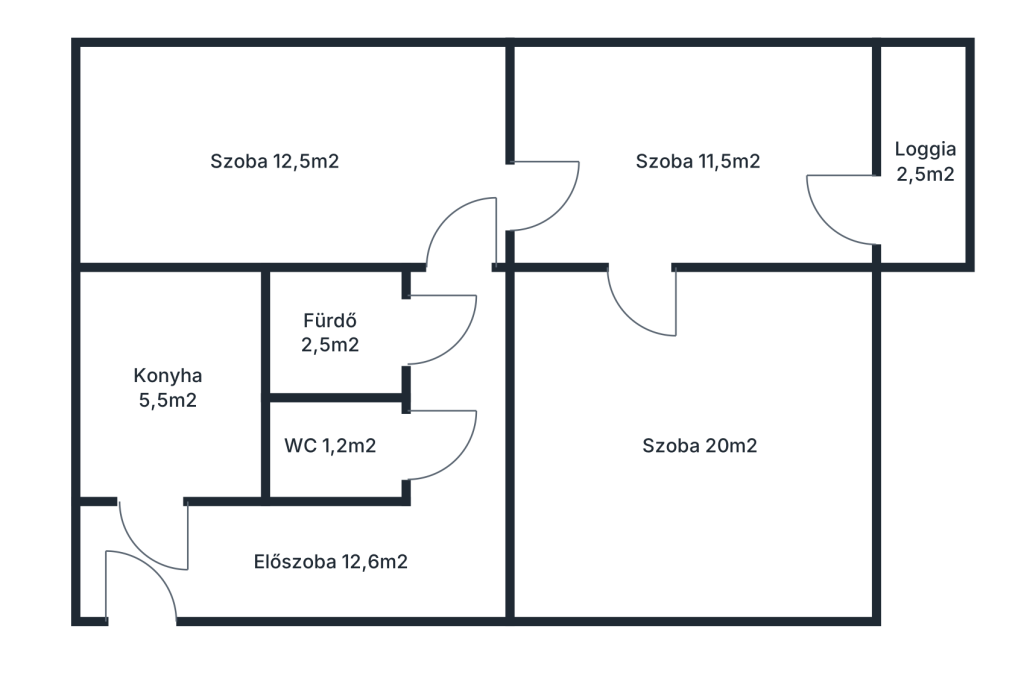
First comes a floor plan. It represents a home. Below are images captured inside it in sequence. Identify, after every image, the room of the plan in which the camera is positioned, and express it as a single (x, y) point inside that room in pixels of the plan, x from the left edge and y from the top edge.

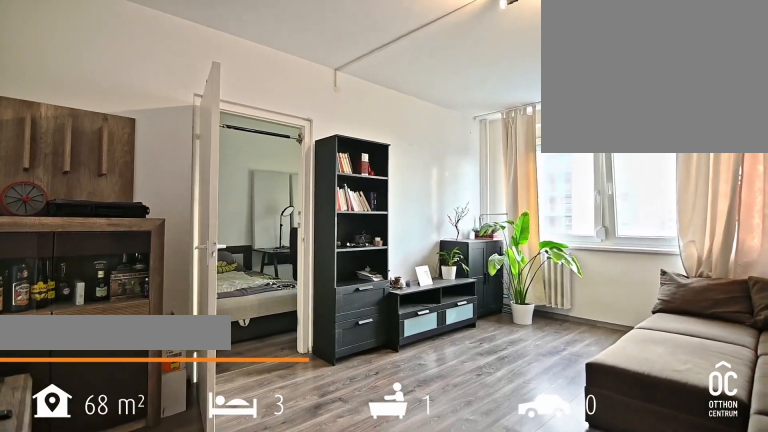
(695, 451)
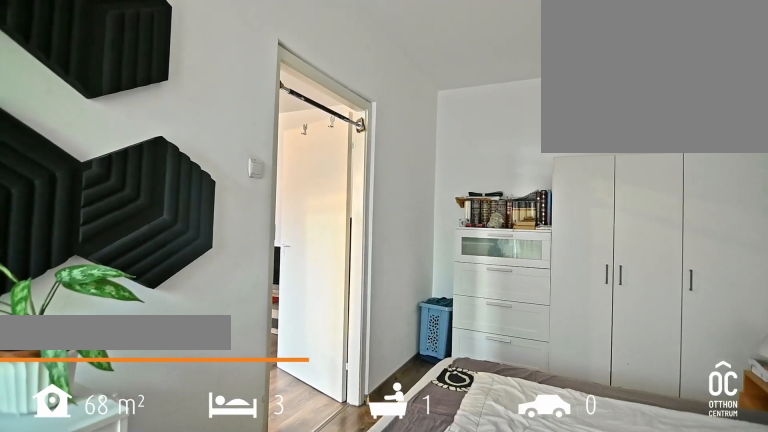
(685, 155)
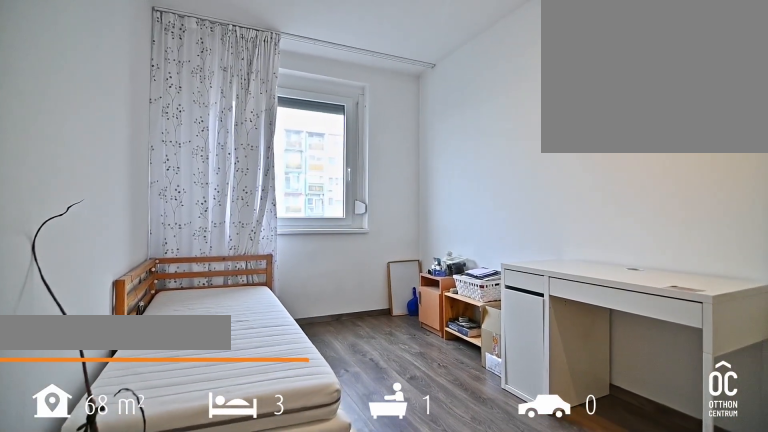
(293, 158)
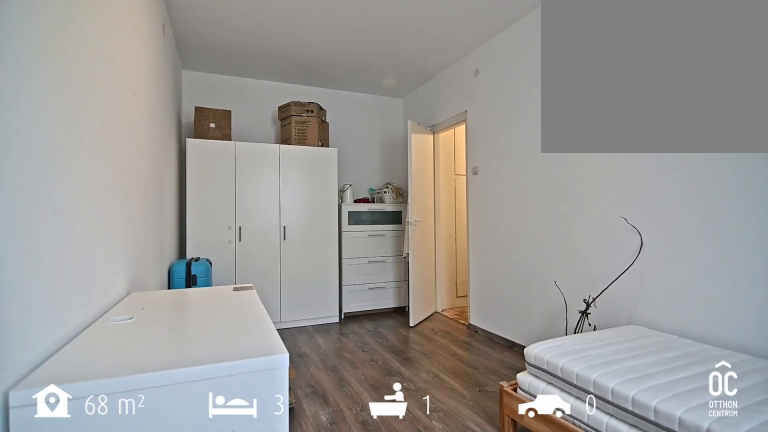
(293, 158)
